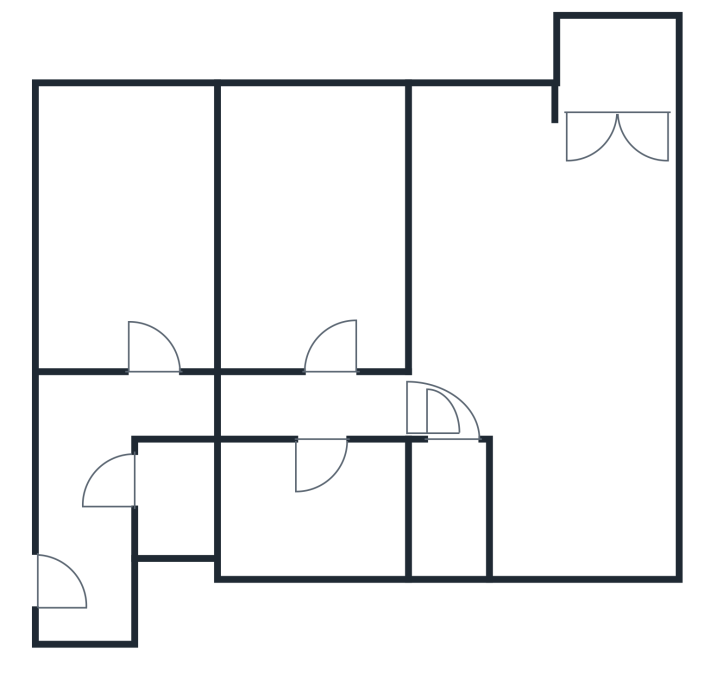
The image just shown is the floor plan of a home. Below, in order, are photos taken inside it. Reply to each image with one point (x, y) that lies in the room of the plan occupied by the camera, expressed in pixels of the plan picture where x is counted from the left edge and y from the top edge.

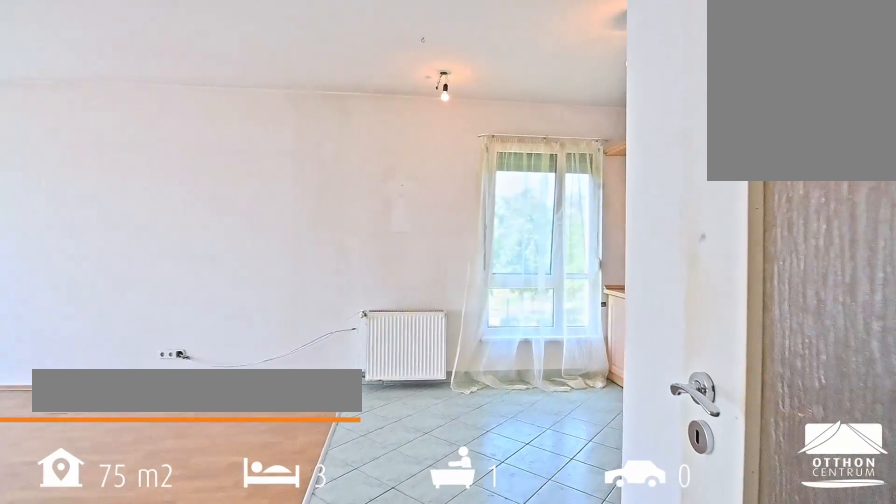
(548, 305)
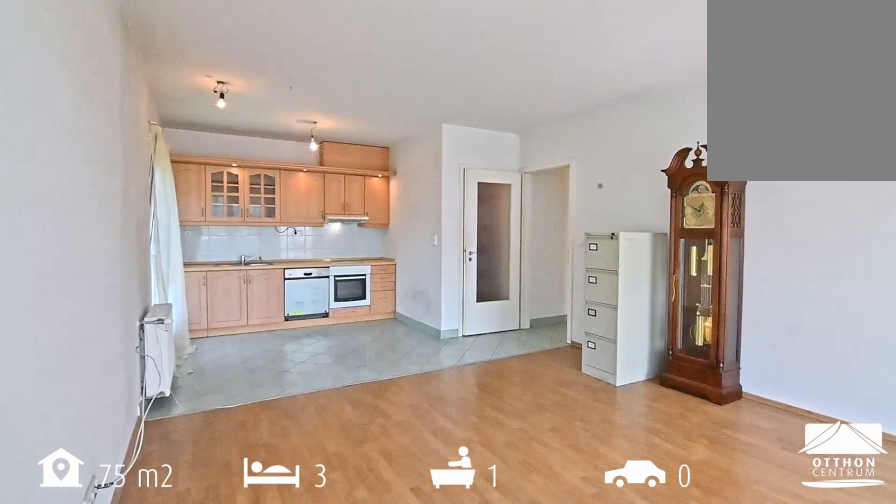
(547, 305)
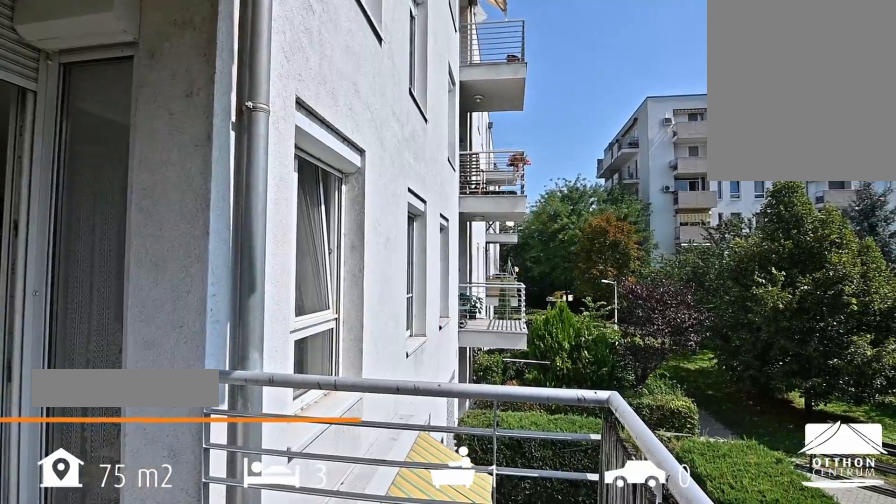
(619, 56)
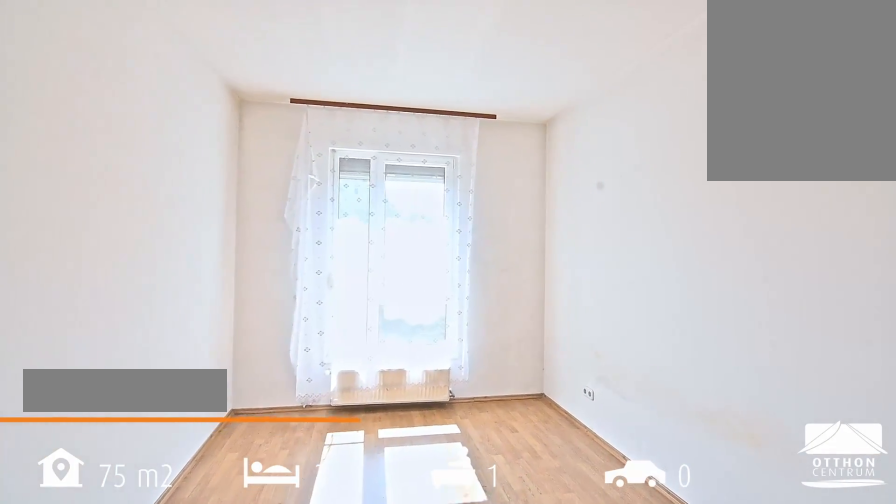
(304, 228)
